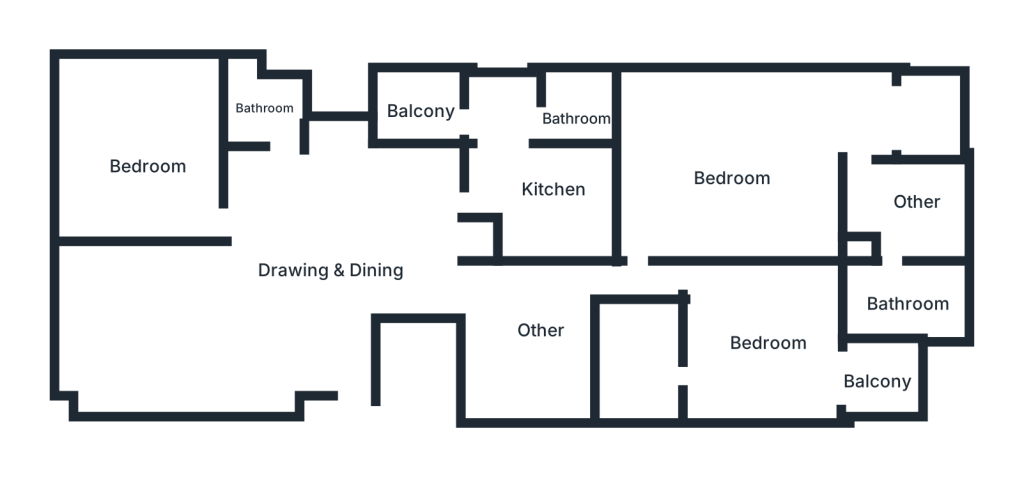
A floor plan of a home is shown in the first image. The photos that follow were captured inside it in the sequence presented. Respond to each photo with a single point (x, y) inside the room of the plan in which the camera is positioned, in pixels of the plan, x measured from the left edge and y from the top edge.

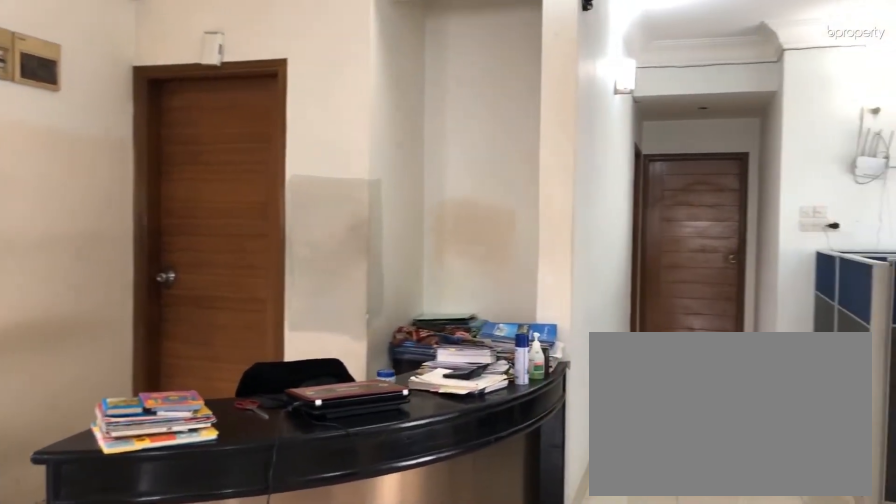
(340, 290)
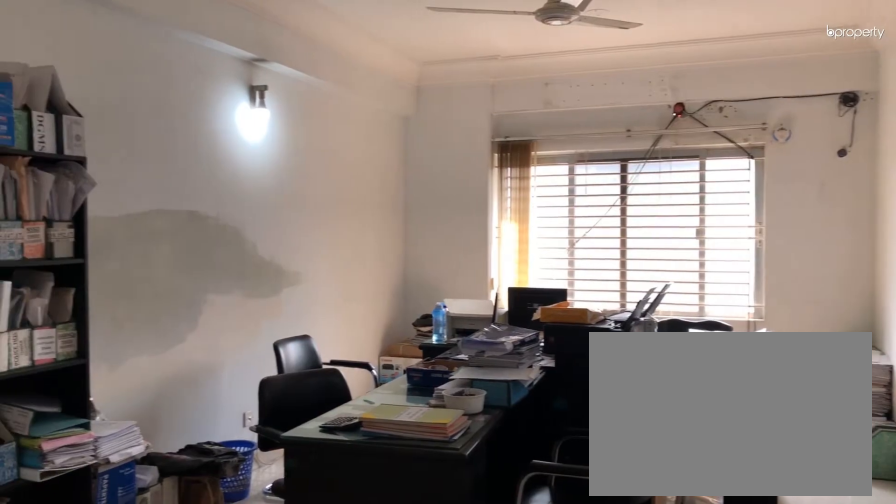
(340, 273)
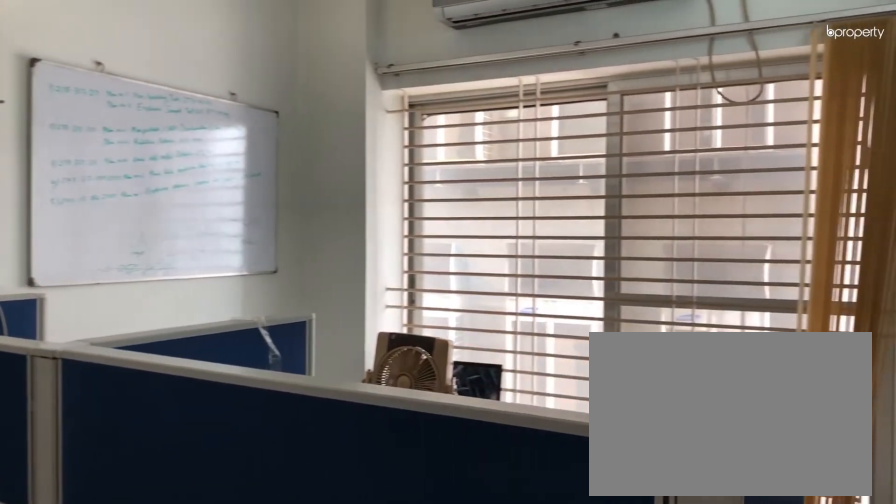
(512, 292)
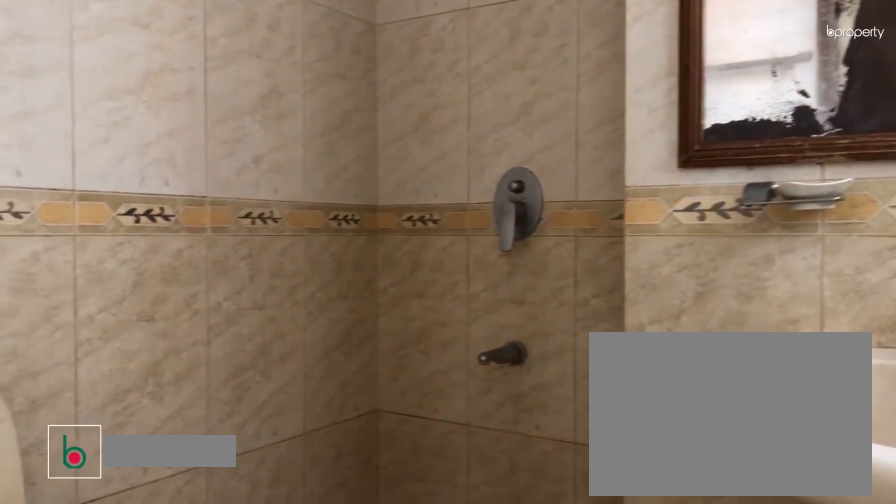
(259, 114)
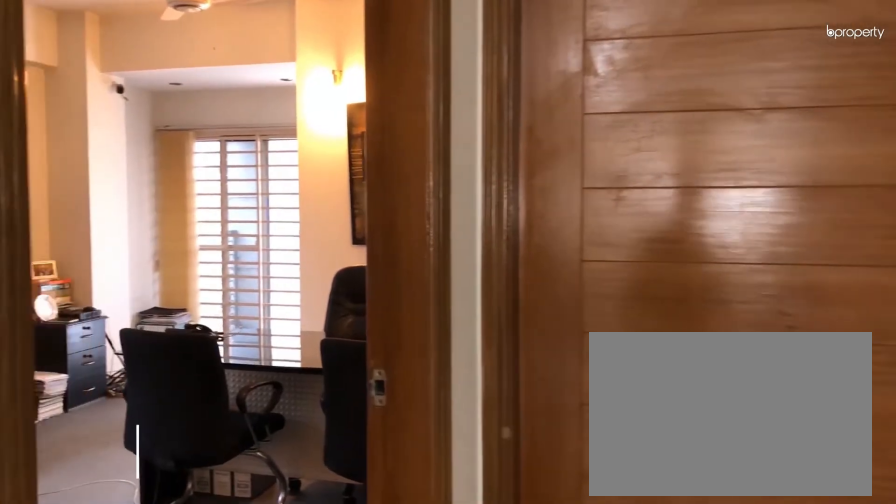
(650, 227)
